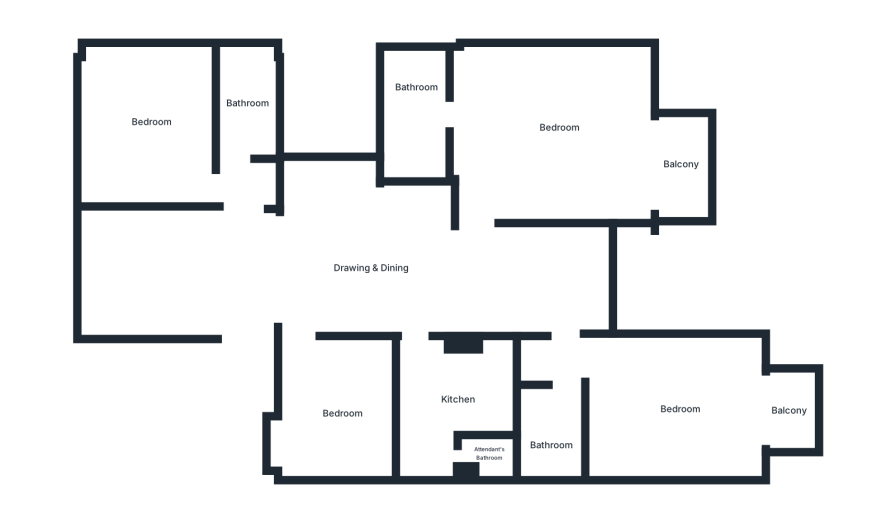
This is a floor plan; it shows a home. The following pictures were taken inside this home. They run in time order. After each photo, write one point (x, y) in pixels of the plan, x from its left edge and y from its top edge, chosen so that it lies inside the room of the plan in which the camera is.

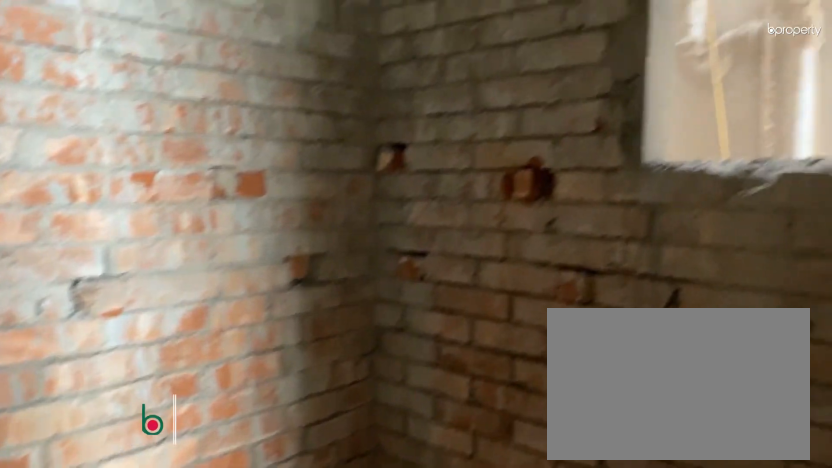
(414, 117)
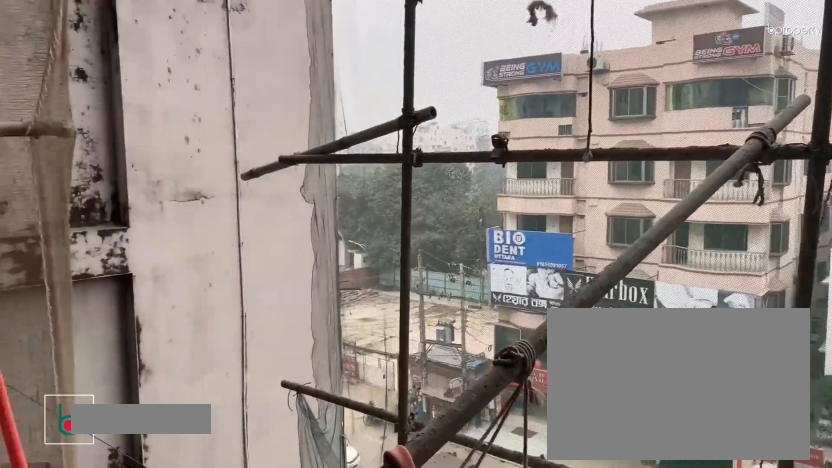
(675, 164)
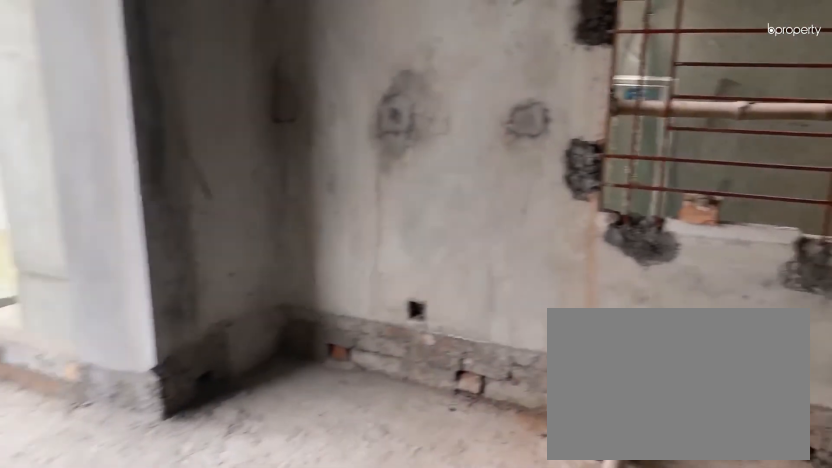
(679, 413)
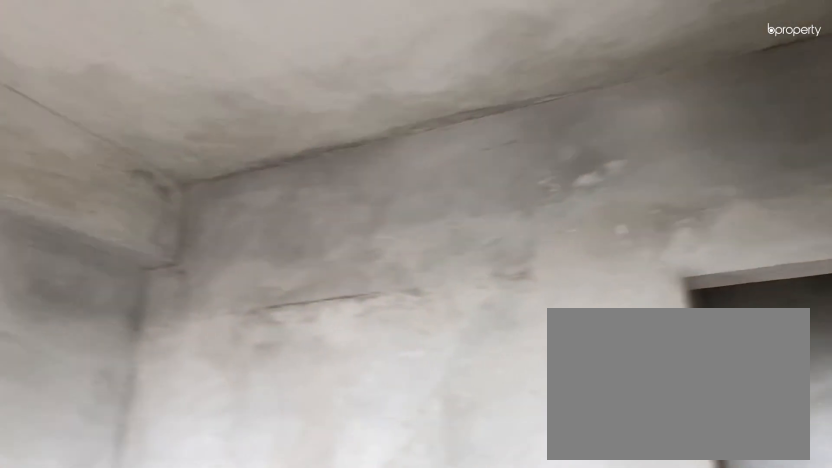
(679, 413)
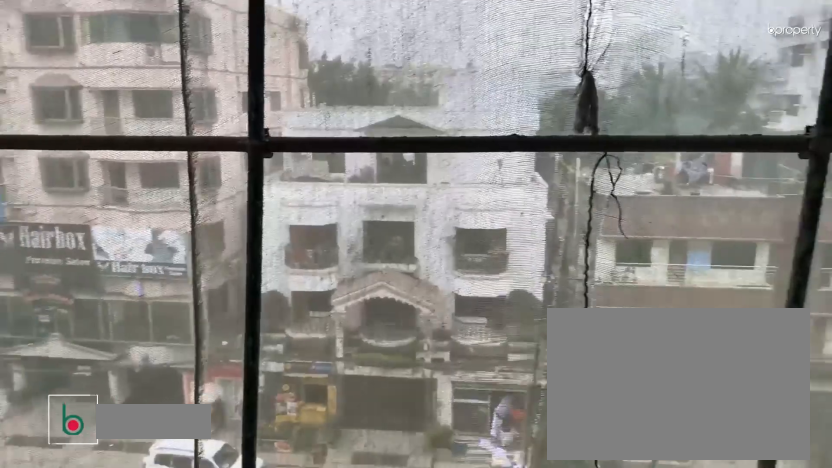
(786, 409)
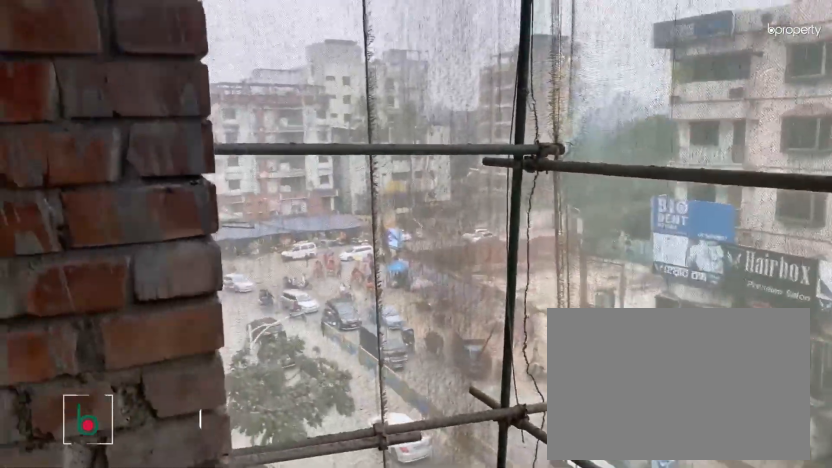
(786, 409)
